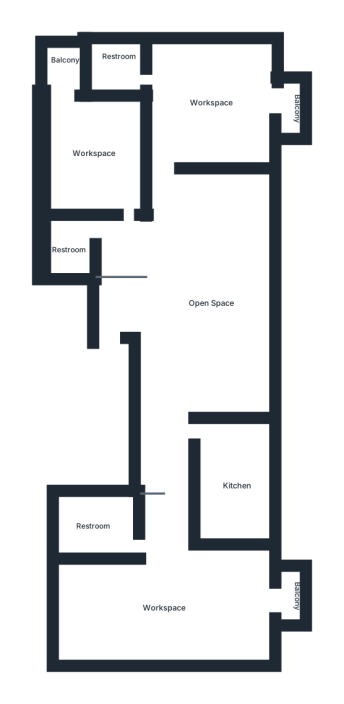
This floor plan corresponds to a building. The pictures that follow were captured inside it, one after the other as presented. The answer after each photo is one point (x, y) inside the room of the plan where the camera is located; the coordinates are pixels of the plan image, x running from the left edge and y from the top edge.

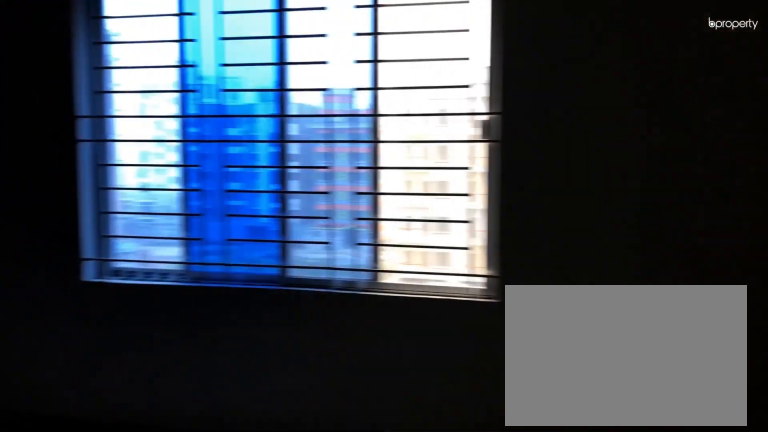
(203, 291)
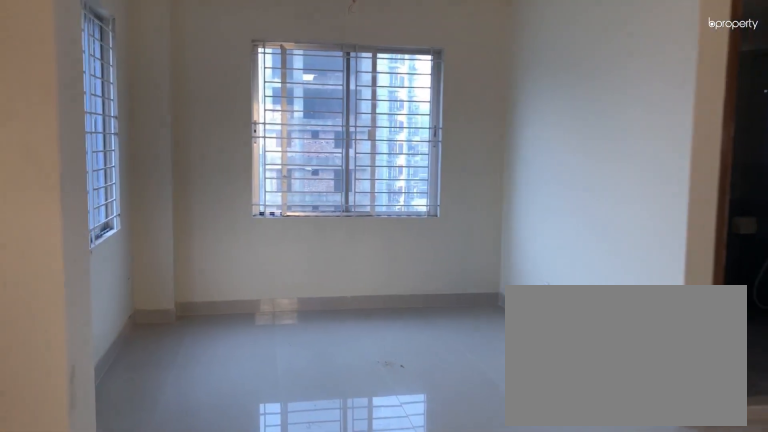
(166, 610)
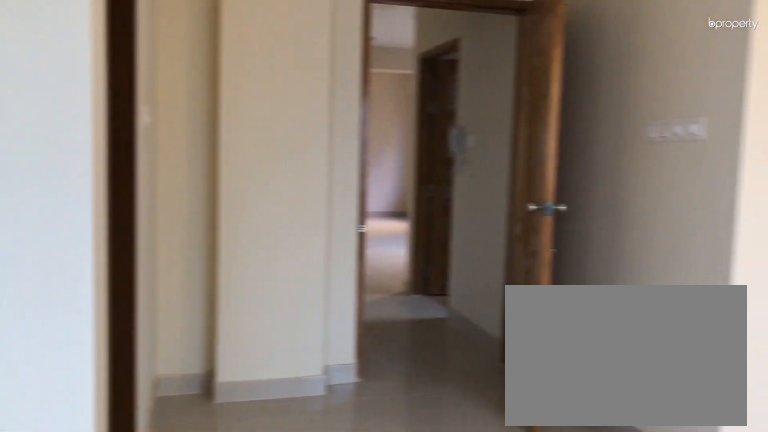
(166, 610)
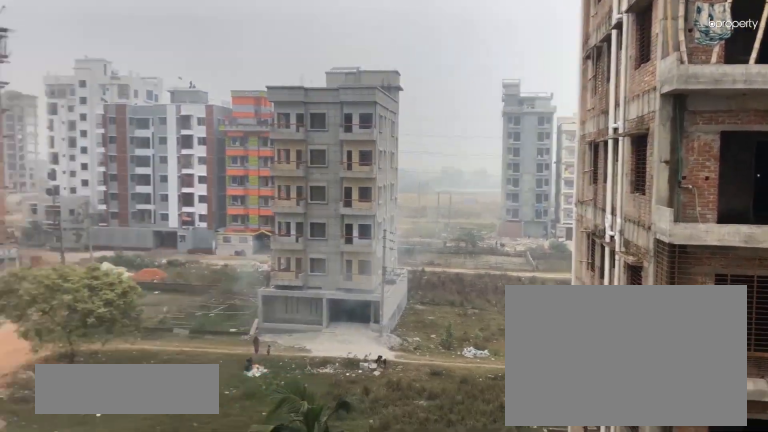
(287, 604)
